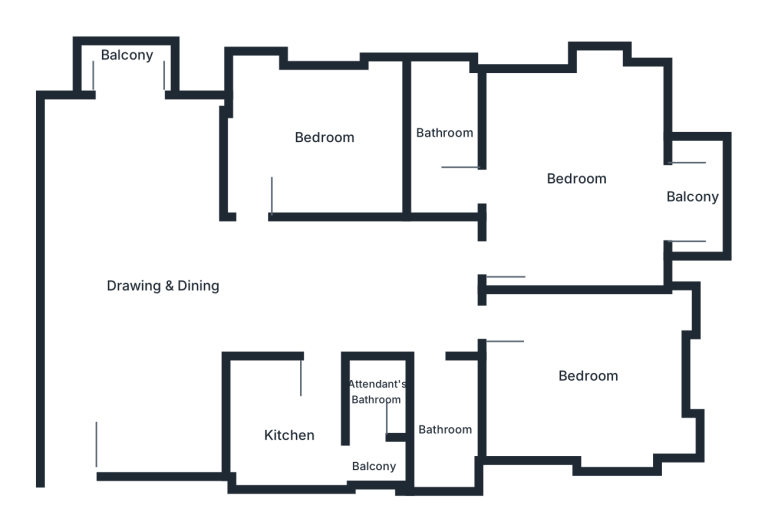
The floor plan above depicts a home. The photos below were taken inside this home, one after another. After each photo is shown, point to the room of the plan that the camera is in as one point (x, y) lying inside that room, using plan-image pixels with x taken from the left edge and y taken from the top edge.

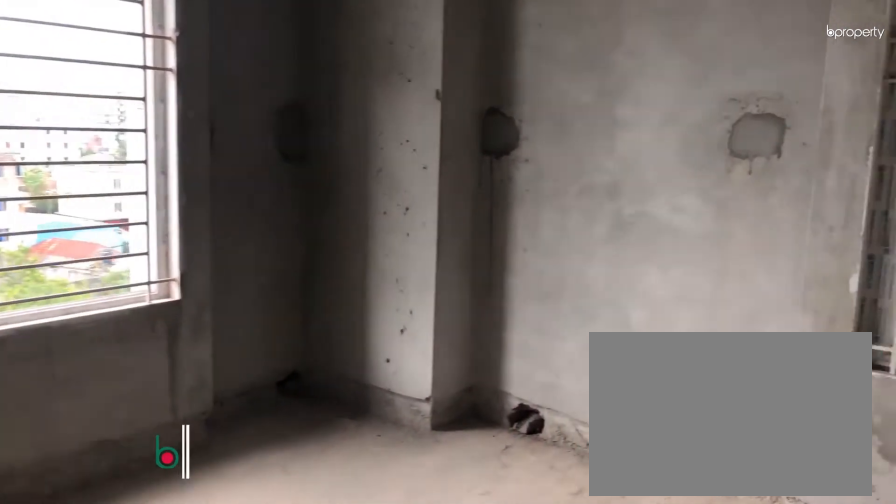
(592, 389)
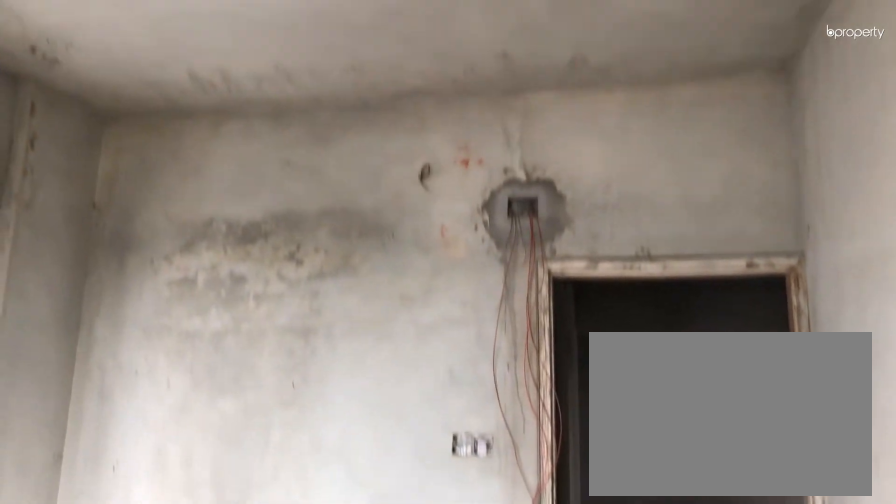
(592, 389)
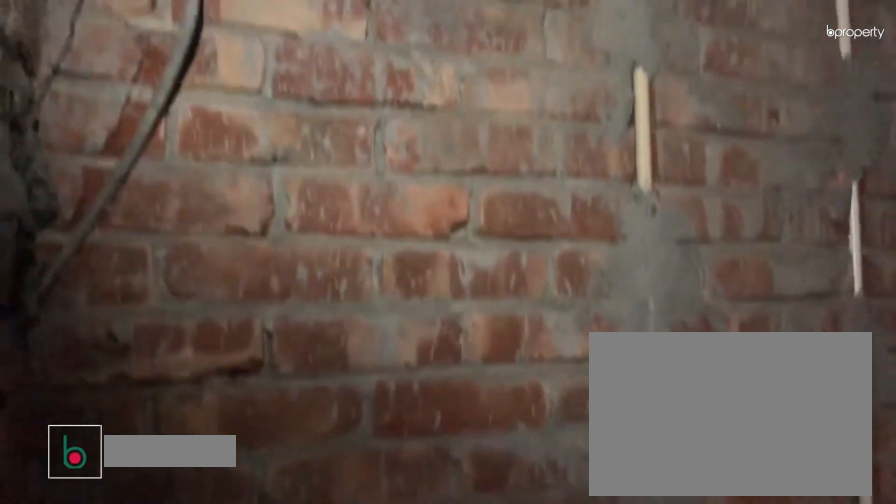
(445, 417)
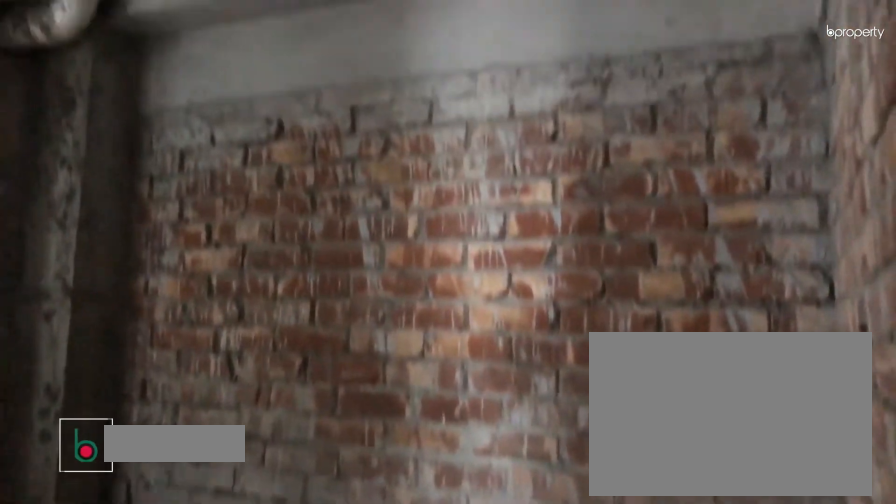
(290, 421)
